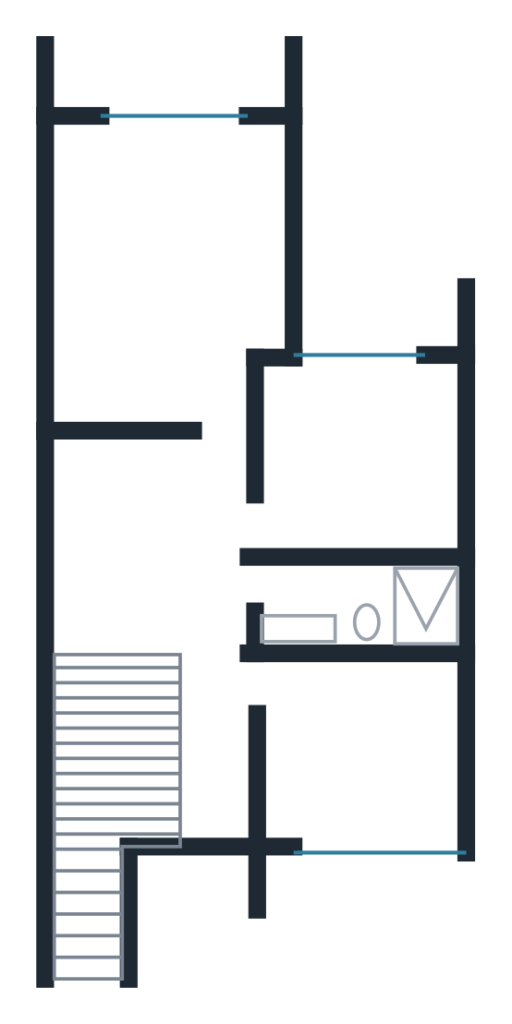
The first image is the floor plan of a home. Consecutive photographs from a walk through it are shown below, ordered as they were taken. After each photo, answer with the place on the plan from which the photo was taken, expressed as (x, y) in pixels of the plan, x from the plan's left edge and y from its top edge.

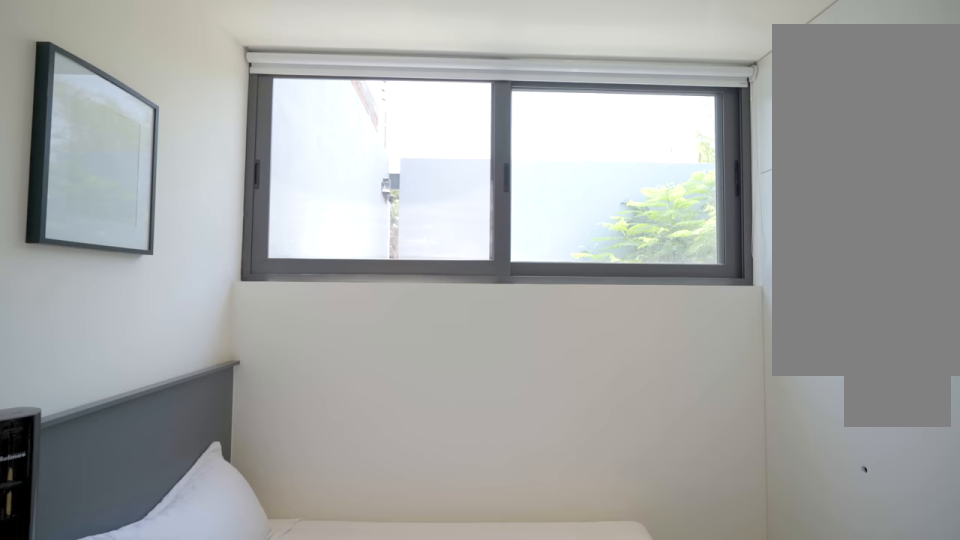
(308, 775)
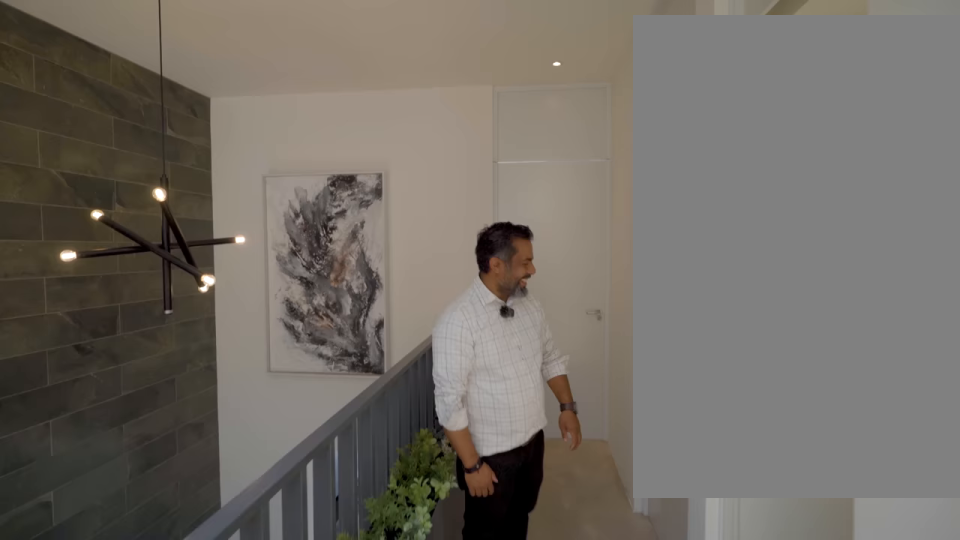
(221, 574)
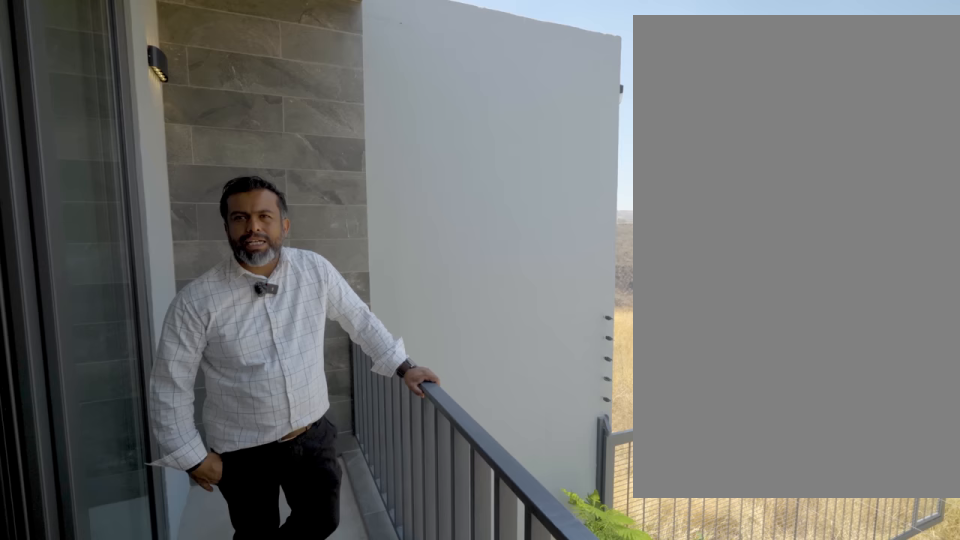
(193, 86)
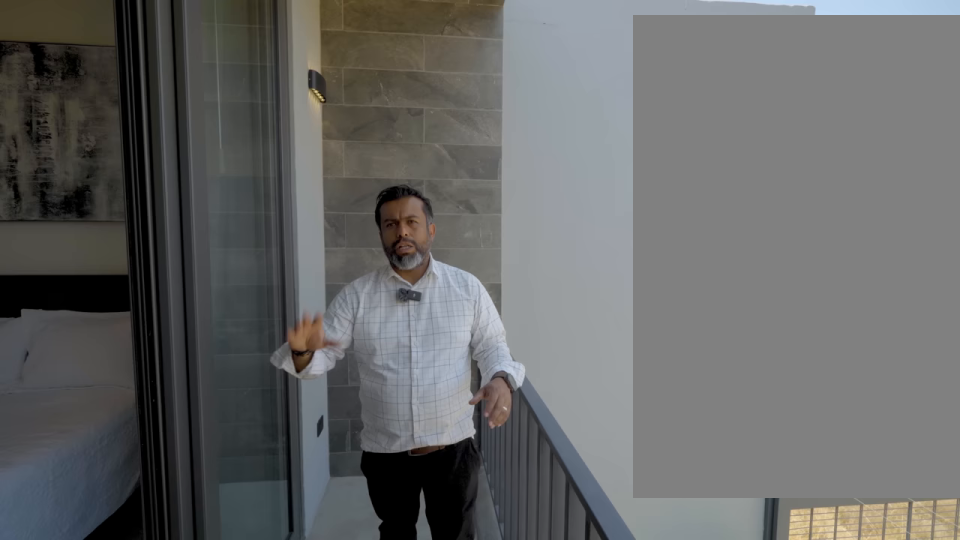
(192, 87)
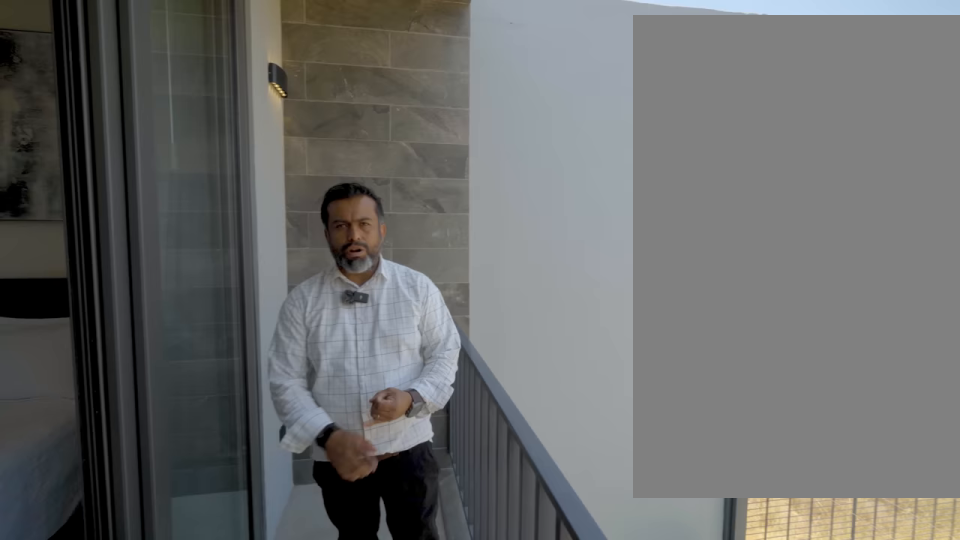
(192, 87)
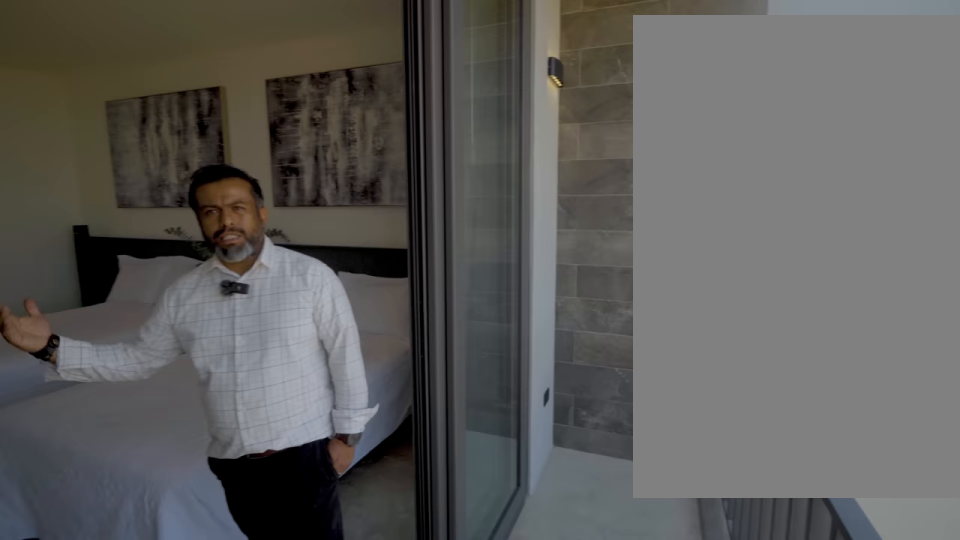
(194, 86)
